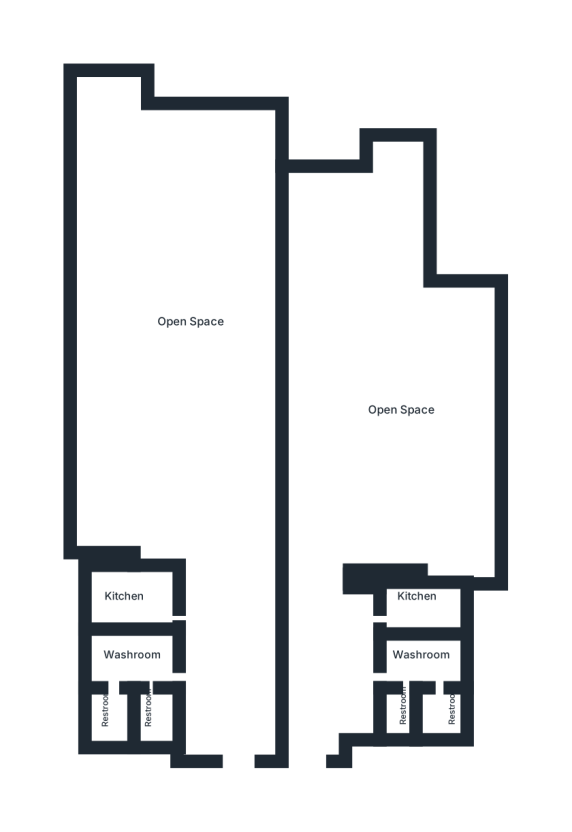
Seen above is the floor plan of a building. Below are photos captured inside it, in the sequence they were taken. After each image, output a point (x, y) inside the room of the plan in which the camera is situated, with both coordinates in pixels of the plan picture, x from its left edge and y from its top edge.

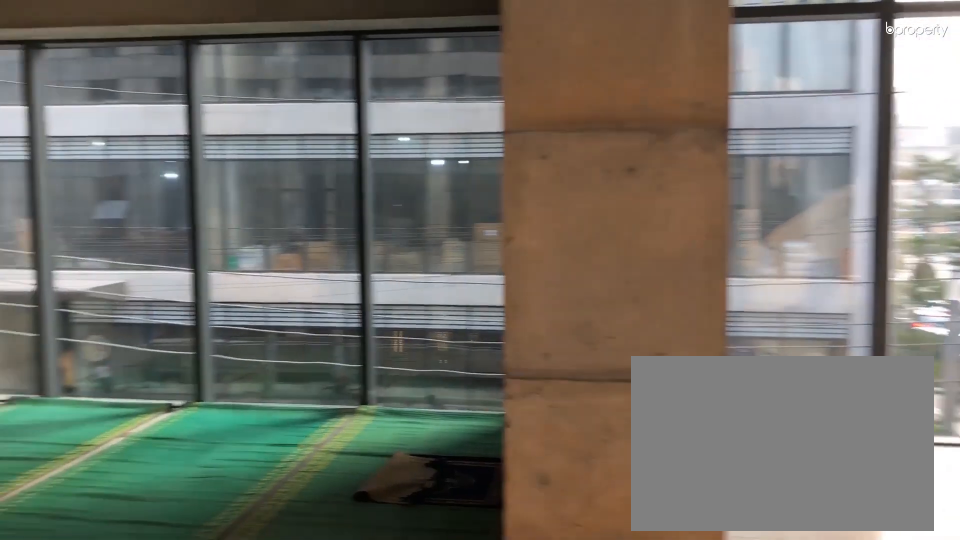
(189, 290)
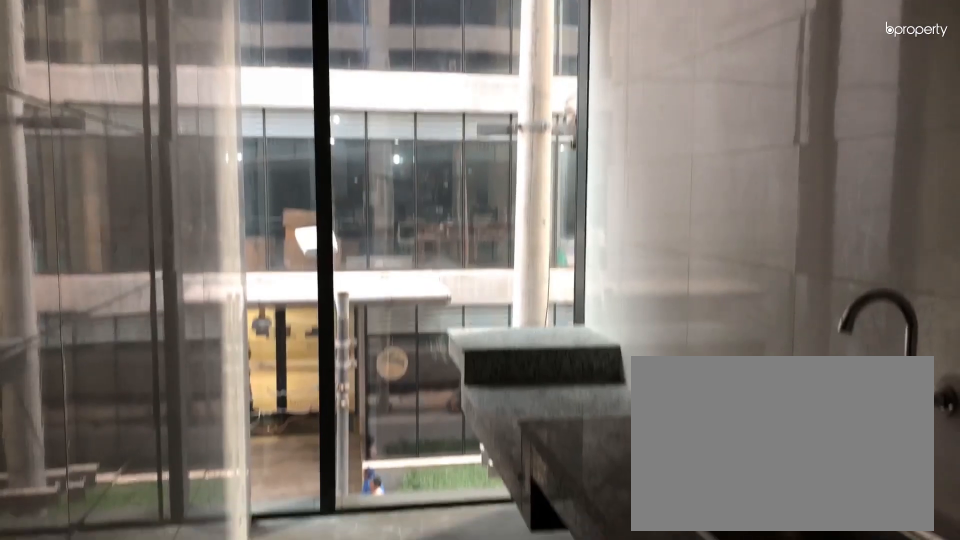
(134, 591)
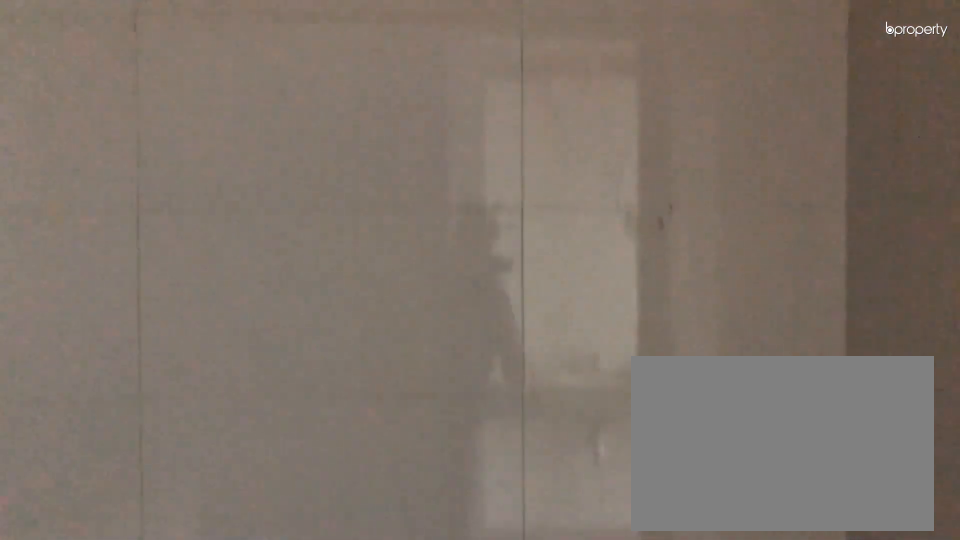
(153, 706)
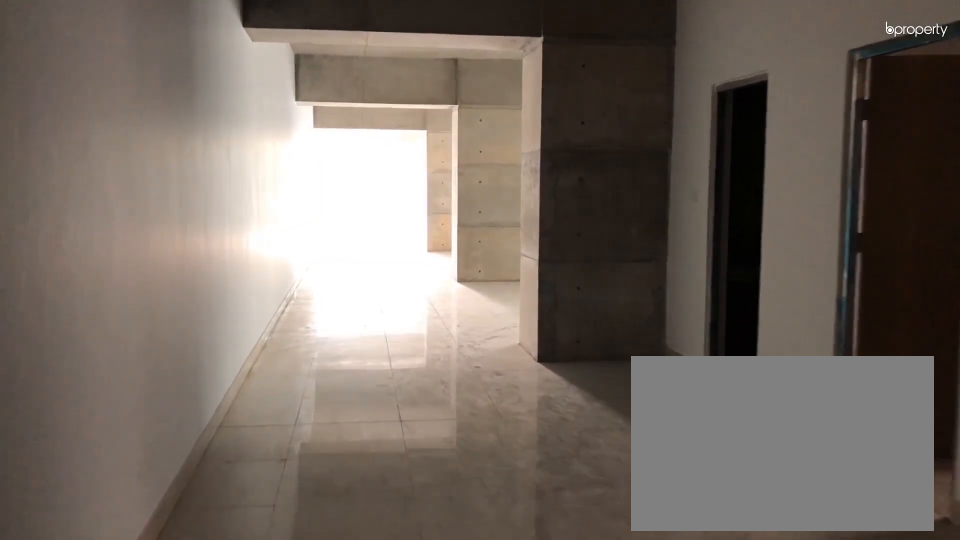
(320, 708)
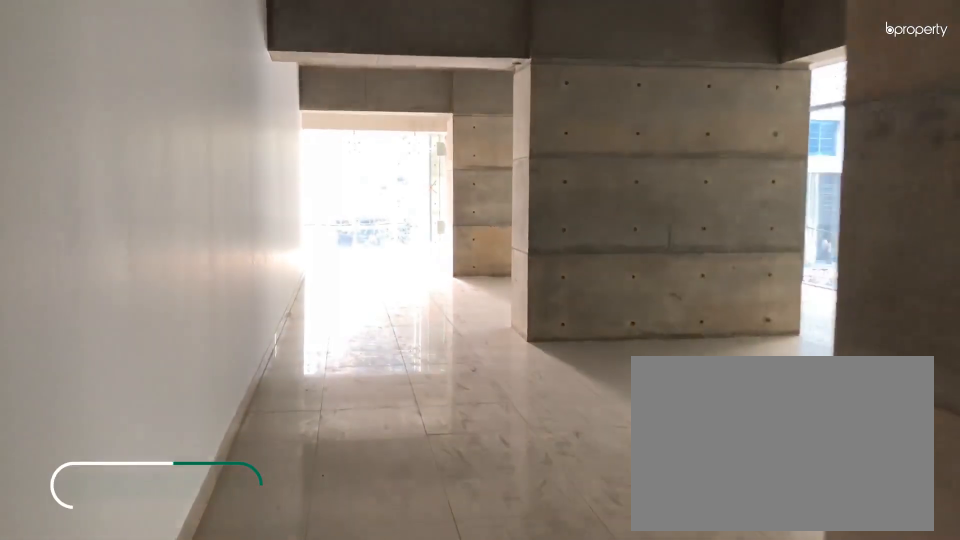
(332, 468)
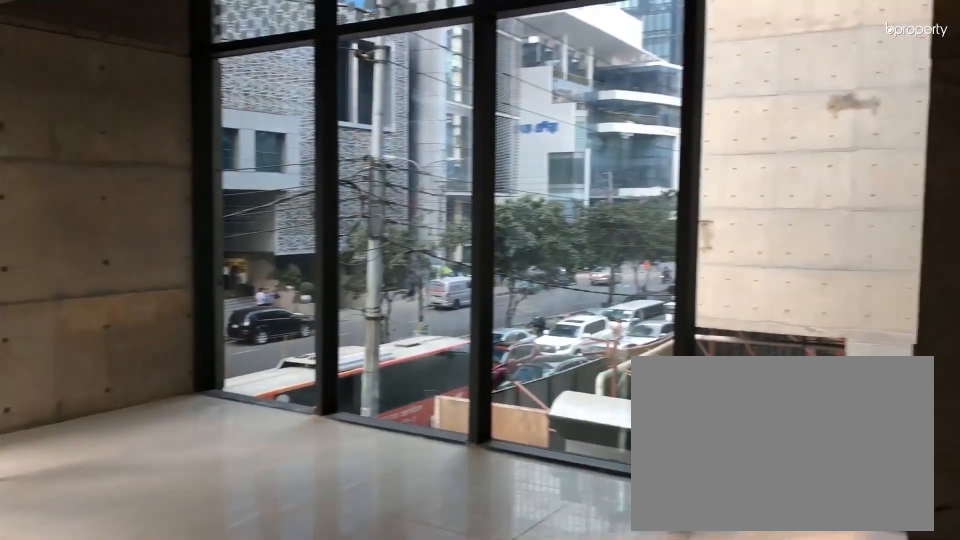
(320, 340)
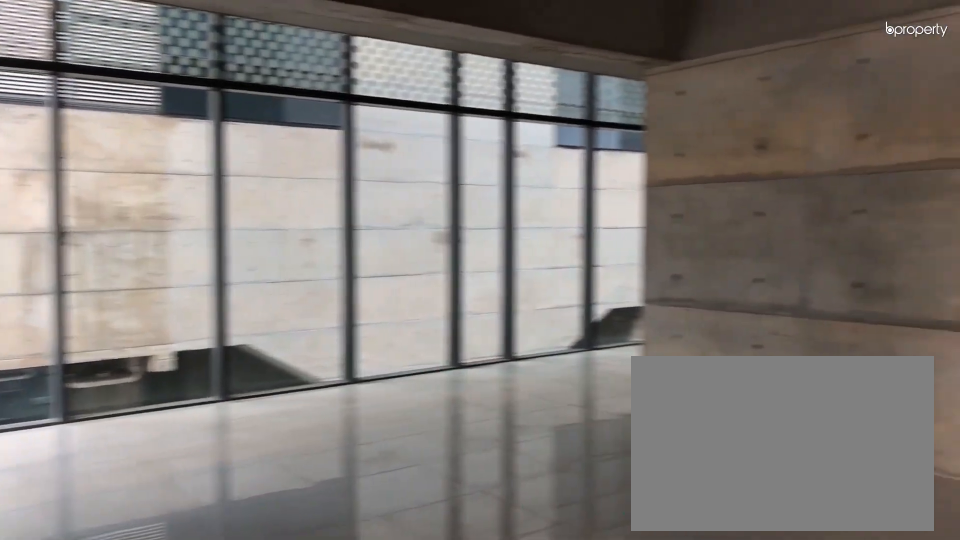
(320, 340)
